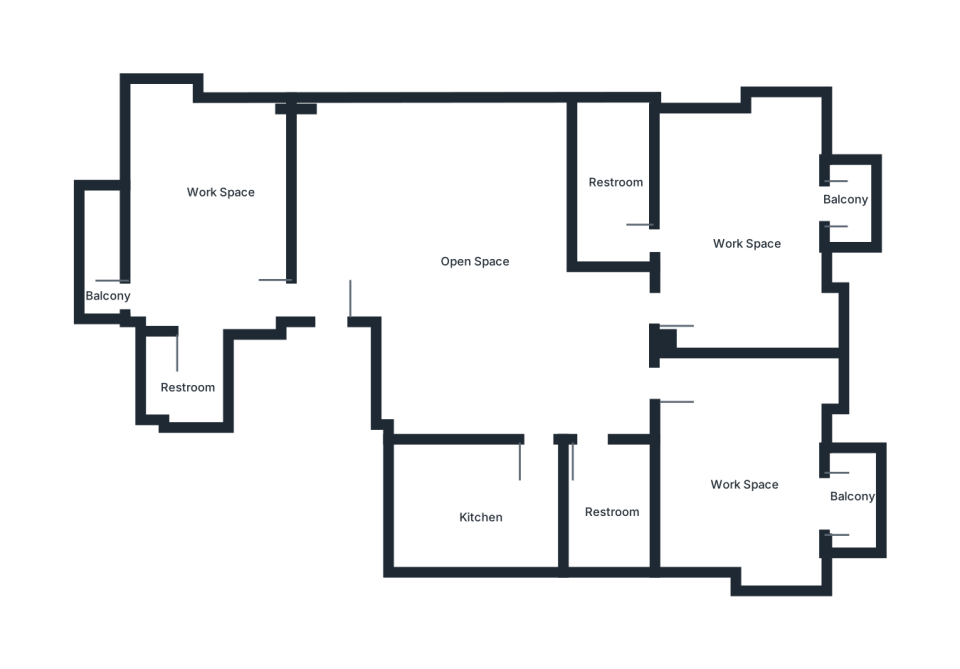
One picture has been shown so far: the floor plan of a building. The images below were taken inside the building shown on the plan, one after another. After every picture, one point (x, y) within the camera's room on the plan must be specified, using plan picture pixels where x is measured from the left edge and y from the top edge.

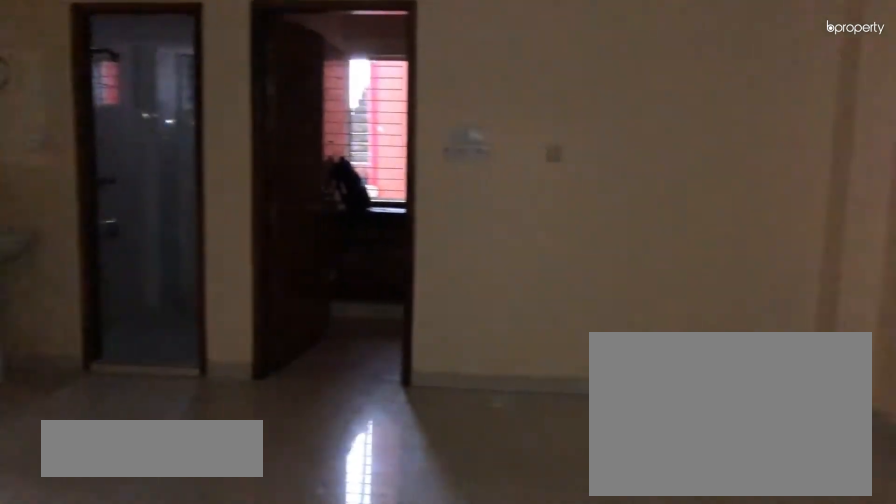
(462, 260)
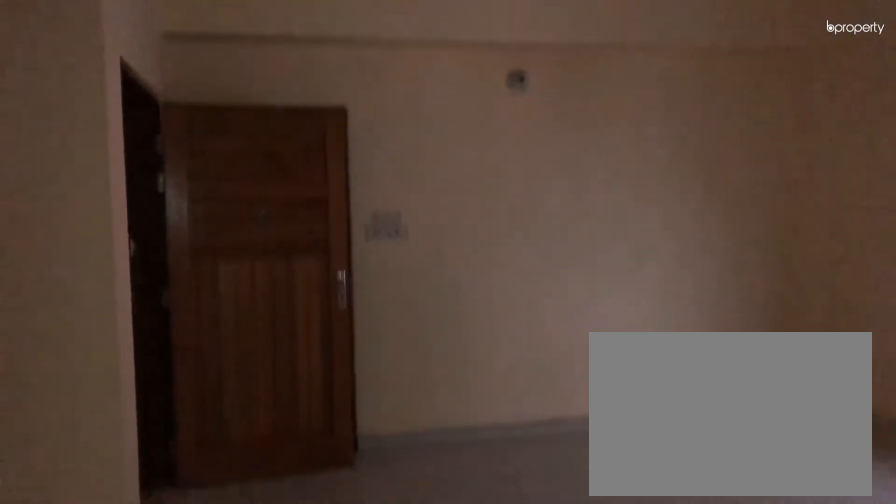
(462, 260)
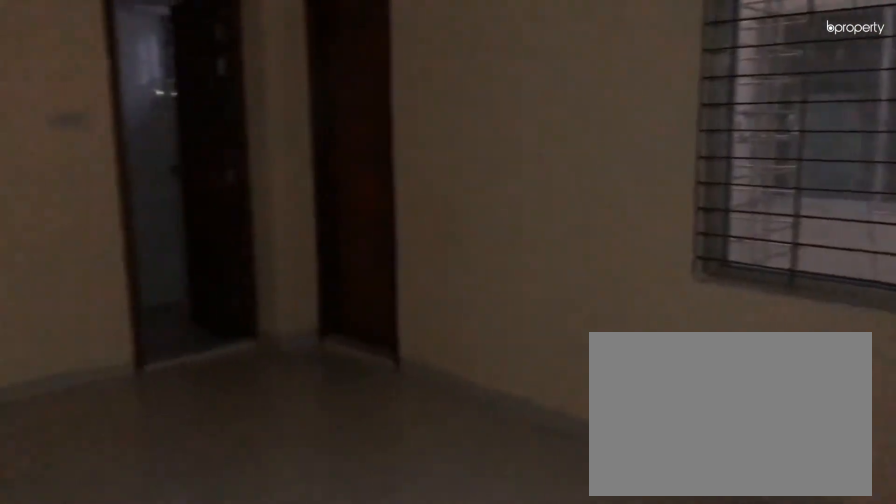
(219, 222)
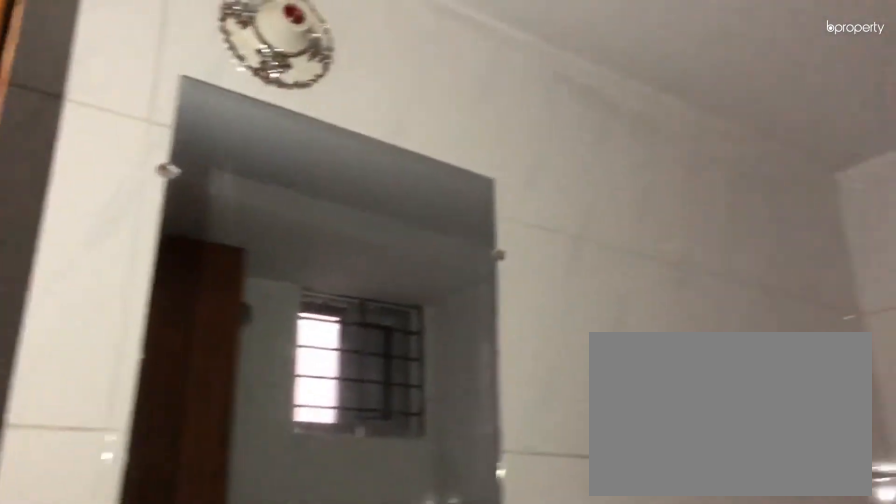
(194, 380)
